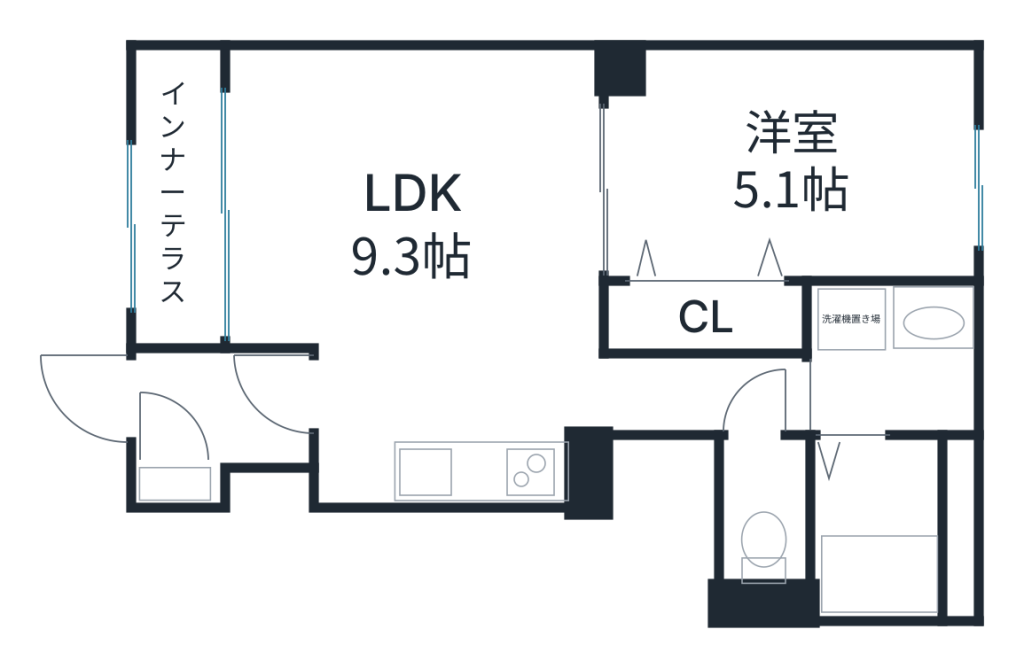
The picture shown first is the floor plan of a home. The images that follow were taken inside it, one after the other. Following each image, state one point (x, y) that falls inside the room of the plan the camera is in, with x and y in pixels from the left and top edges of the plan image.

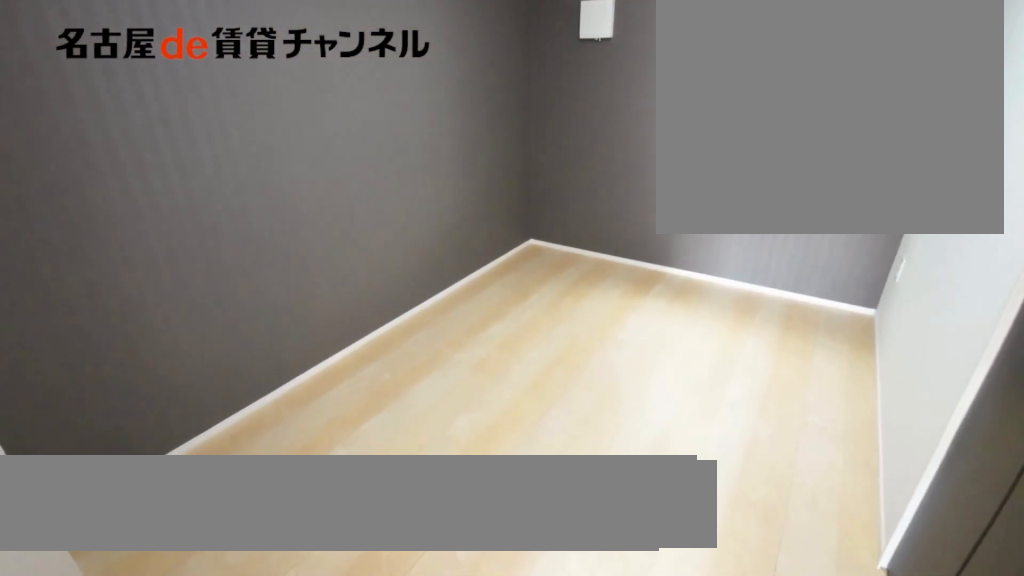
(785, 165)
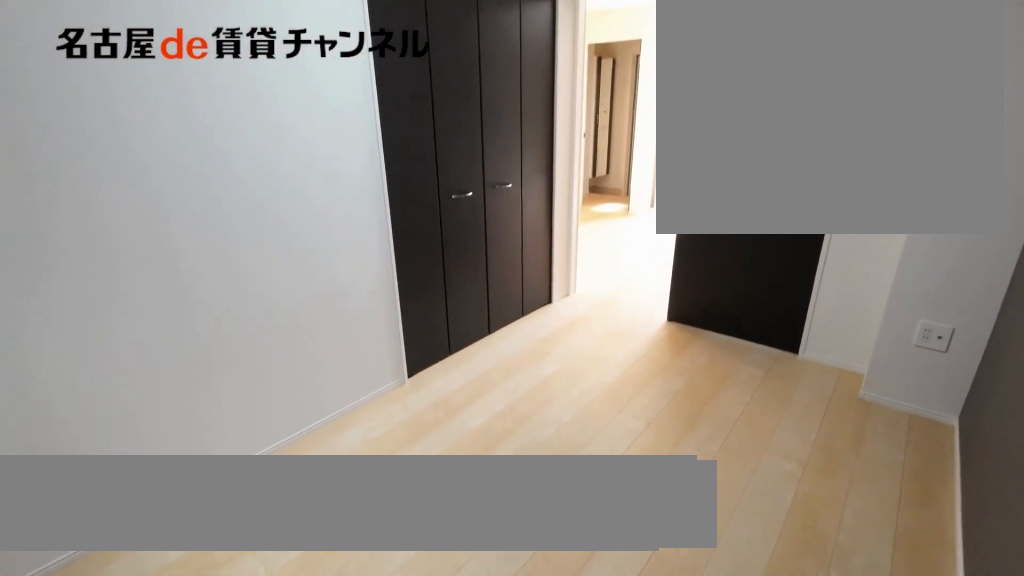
(785, 165)
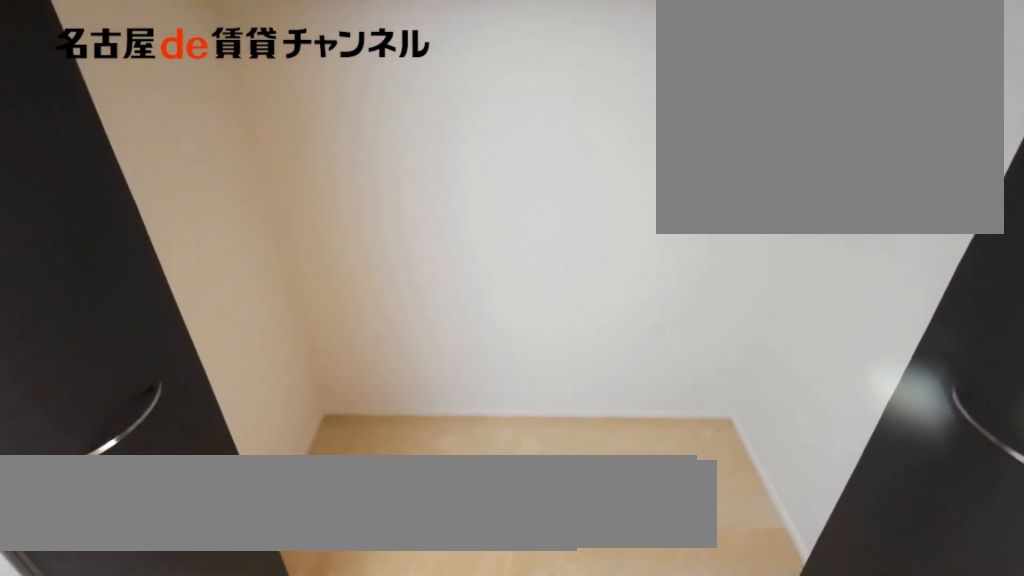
(705, 319)
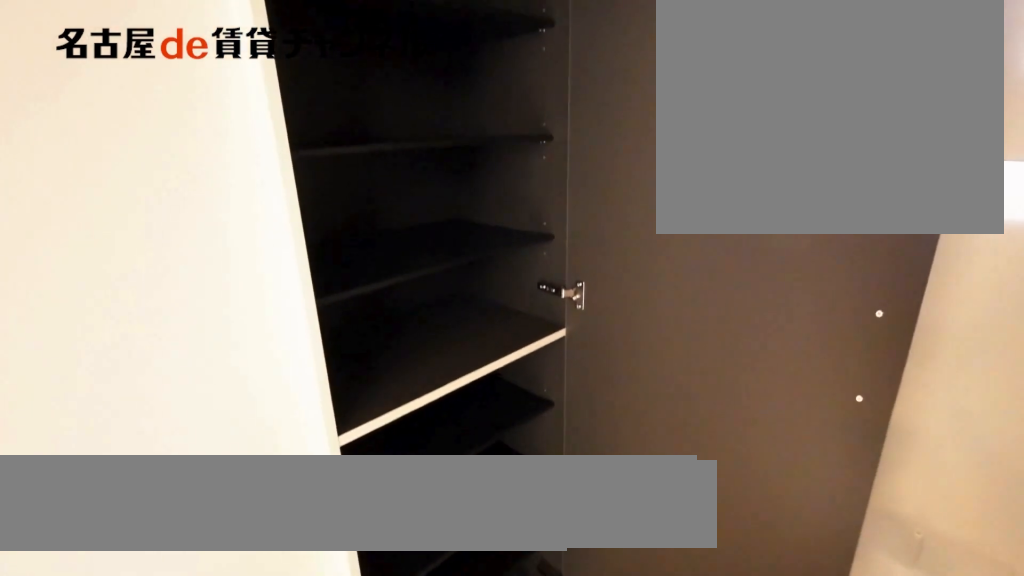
(180, 486)
